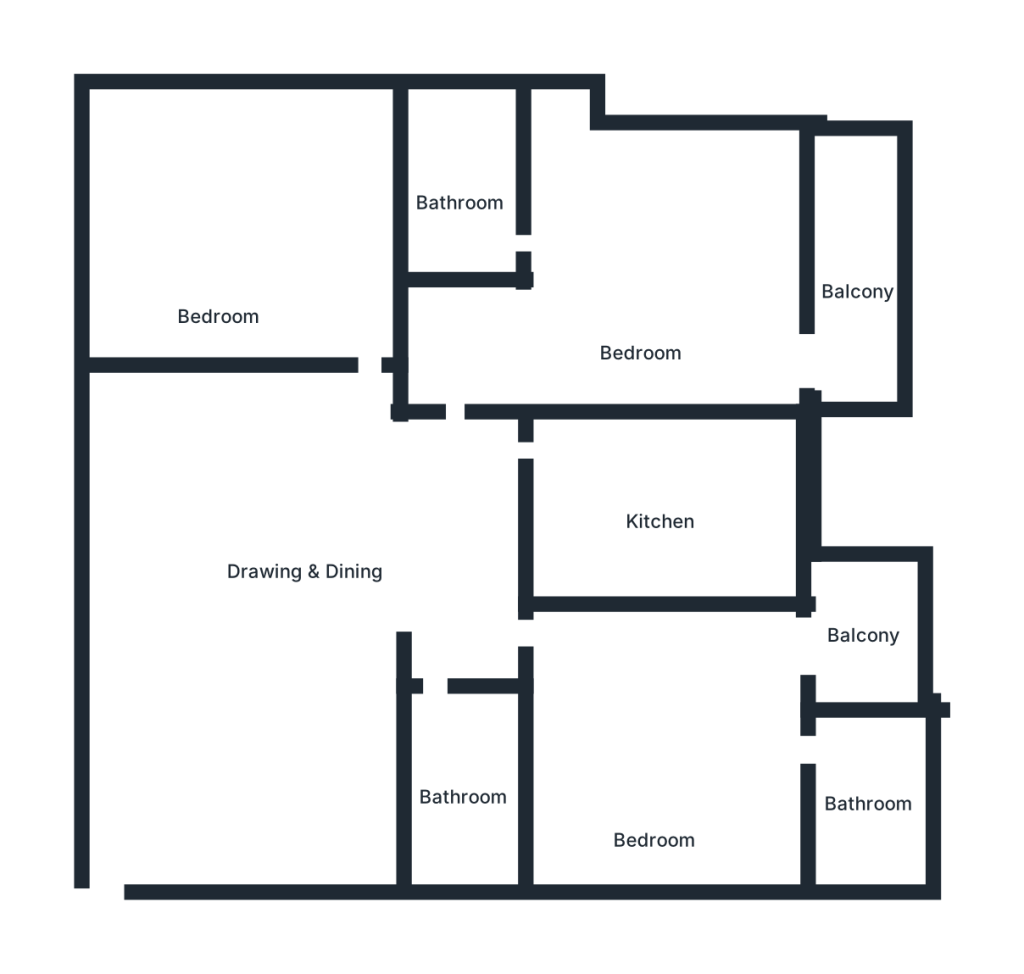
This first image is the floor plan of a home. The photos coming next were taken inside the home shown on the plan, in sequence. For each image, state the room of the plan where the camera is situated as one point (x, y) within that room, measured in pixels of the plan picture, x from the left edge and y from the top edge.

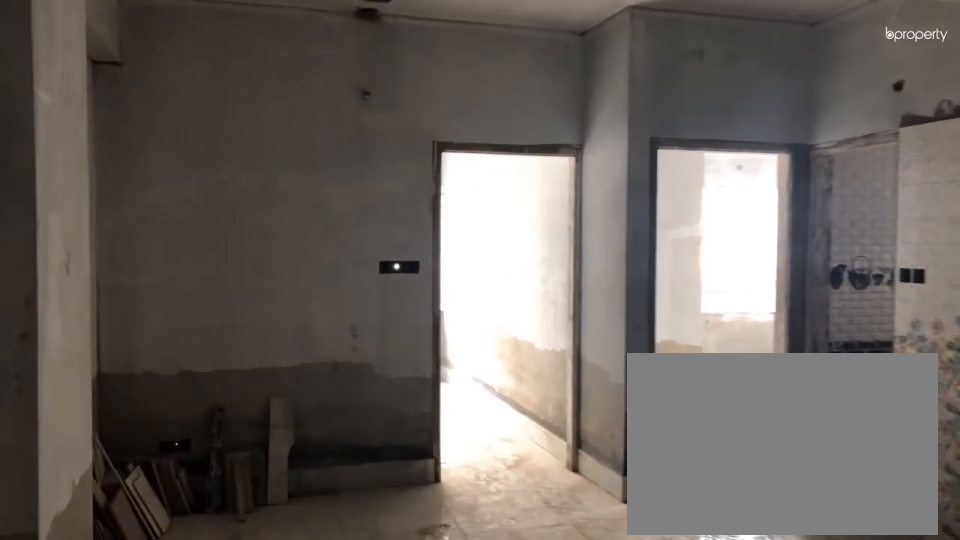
(135, 849)
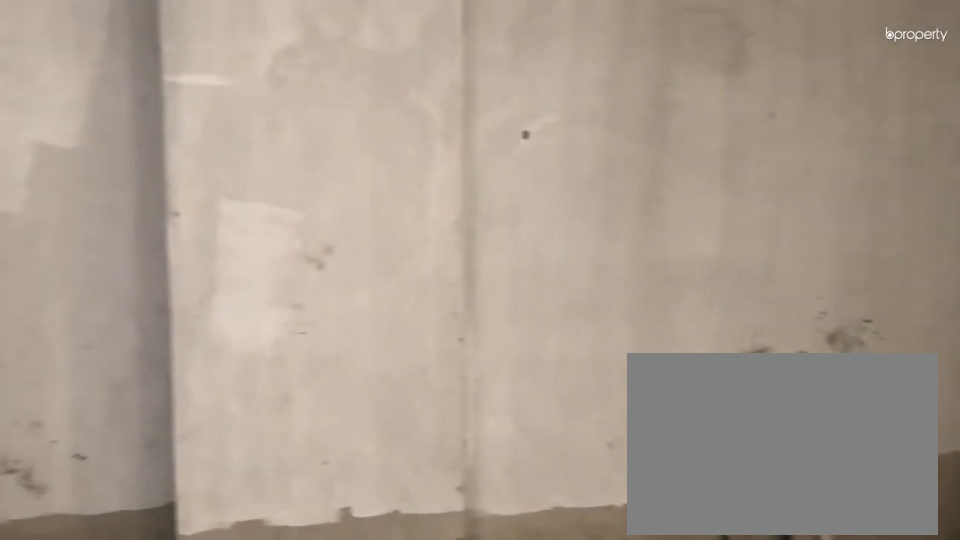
(307, 556)
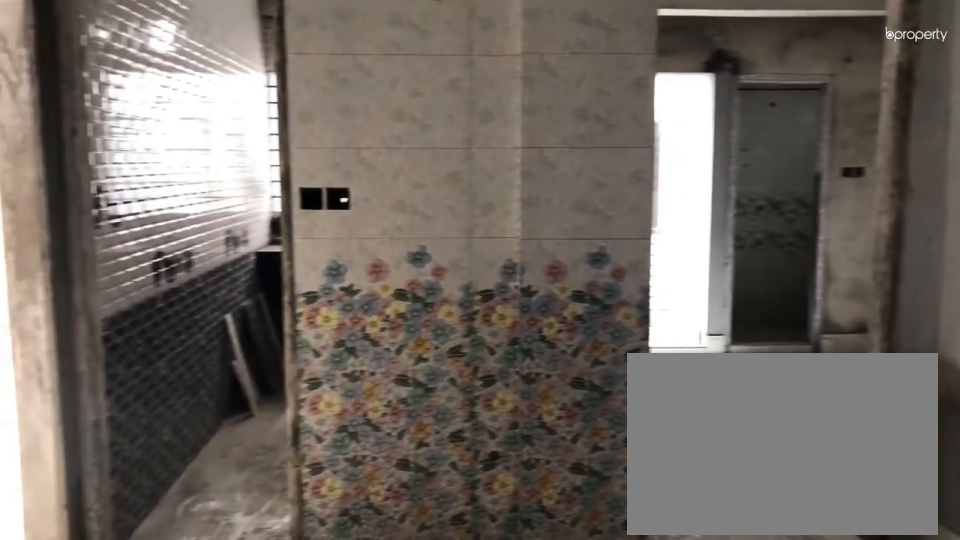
(307, 556)
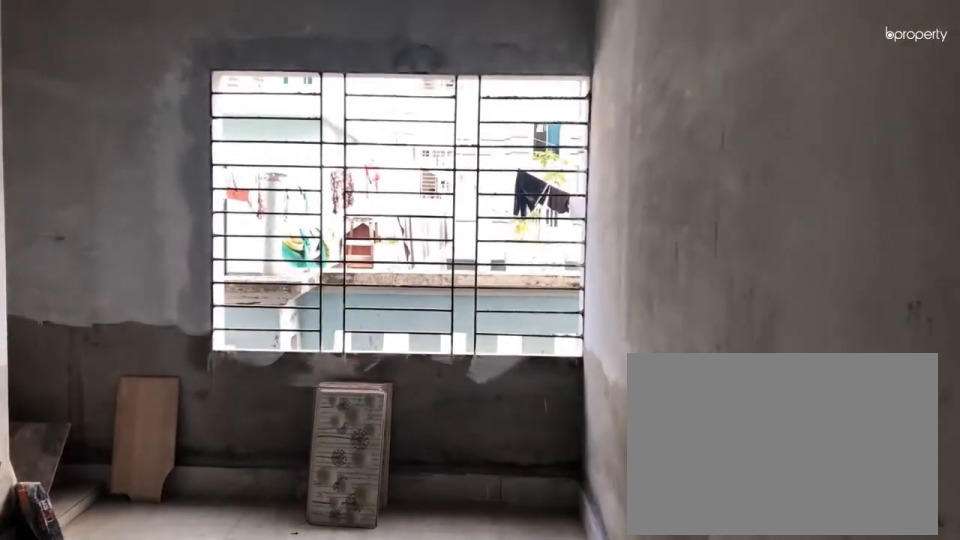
(349, 299)
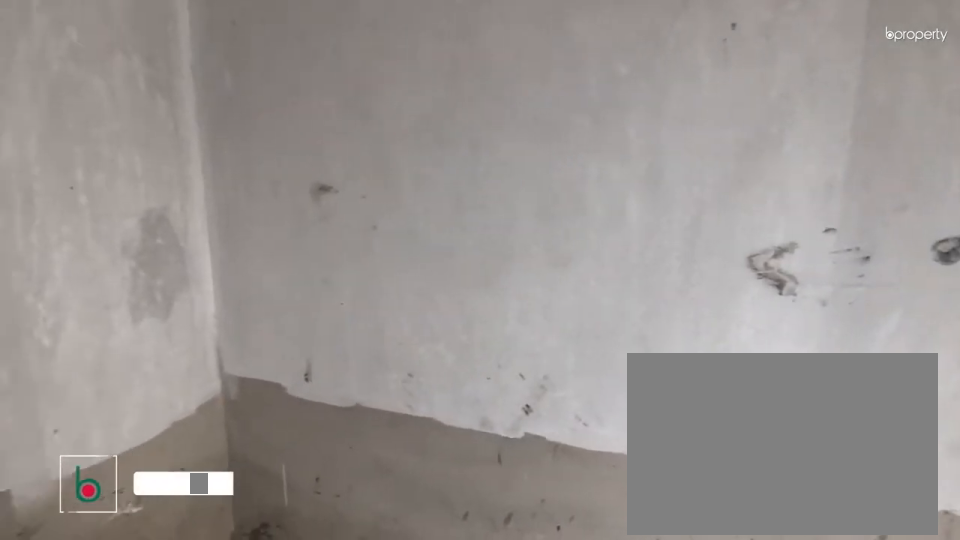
(215, 228)
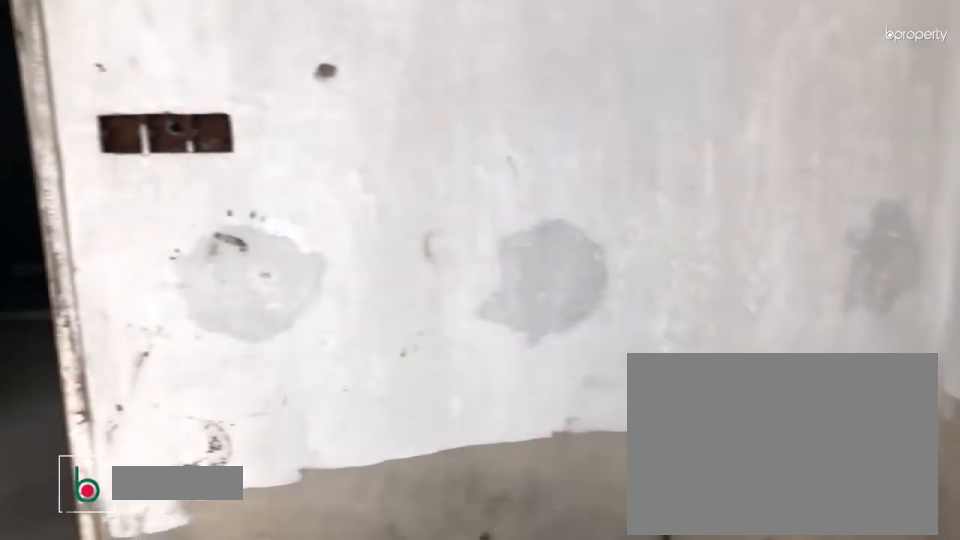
(215, 228)
